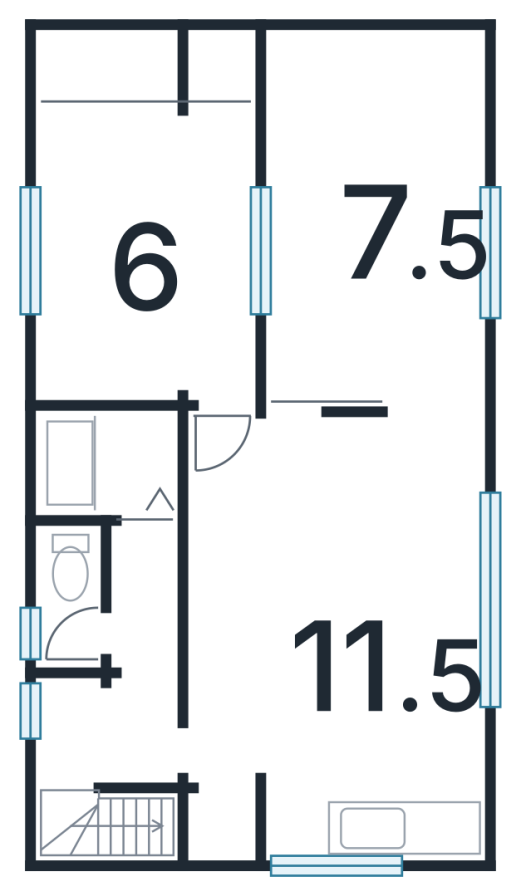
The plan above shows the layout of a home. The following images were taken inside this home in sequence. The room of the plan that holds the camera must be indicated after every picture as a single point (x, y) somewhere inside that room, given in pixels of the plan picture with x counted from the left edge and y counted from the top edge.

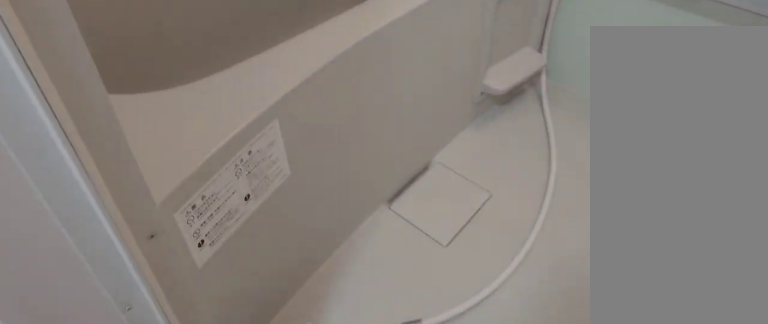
(116, 464)
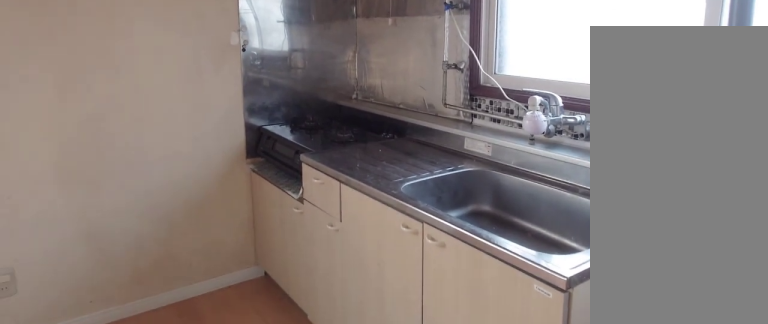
(329, 632)
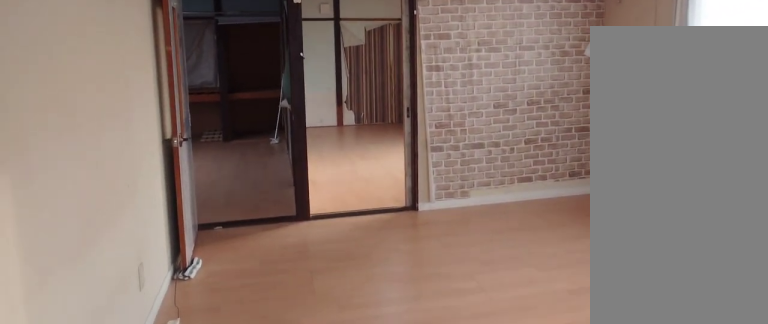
(329, 632)
